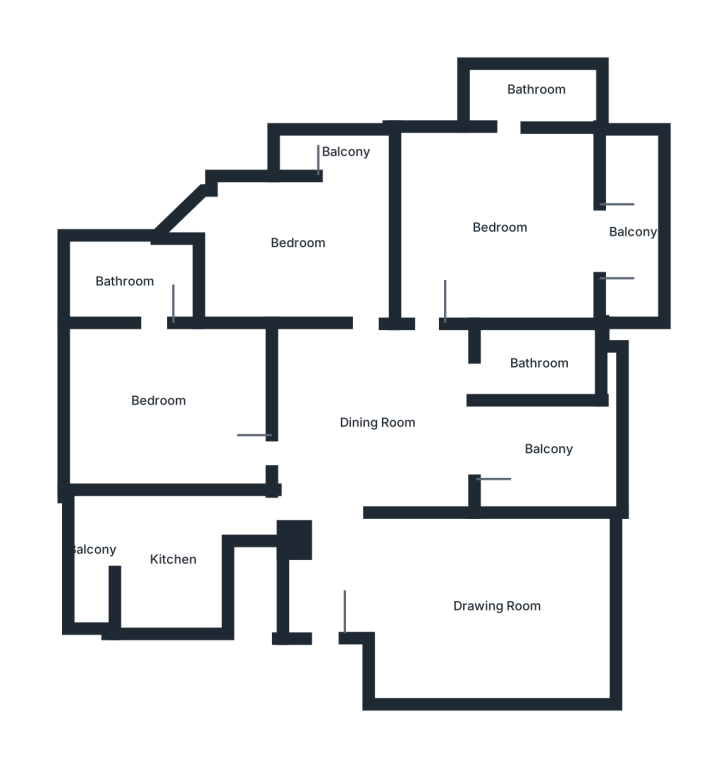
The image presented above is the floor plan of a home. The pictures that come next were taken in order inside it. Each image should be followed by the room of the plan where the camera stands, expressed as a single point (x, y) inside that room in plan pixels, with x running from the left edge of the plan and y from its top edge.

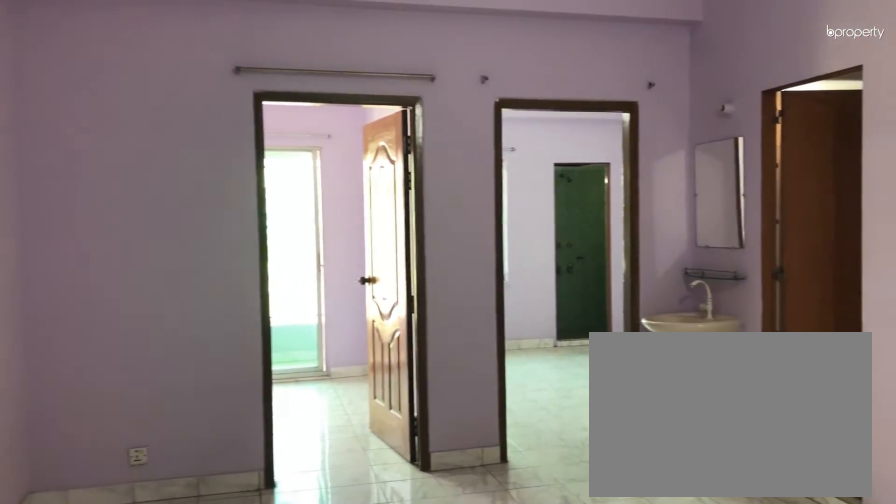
(379, 425)
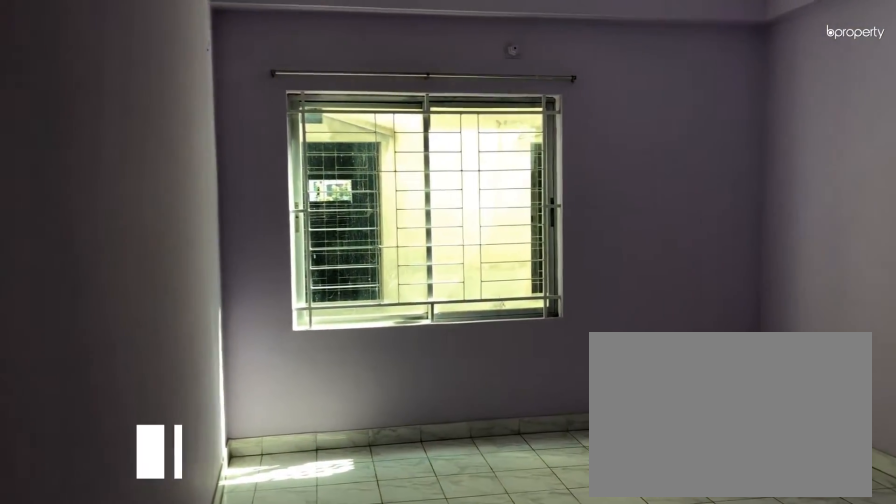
(495, 611)
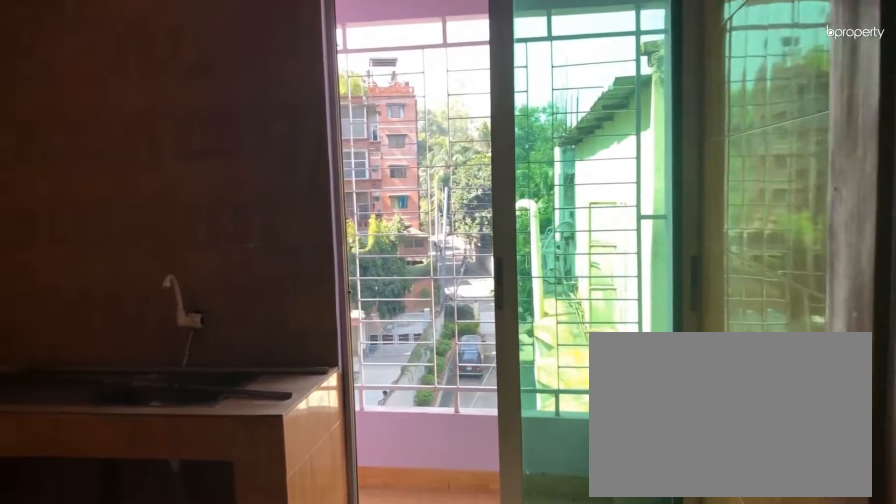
(169, 565)
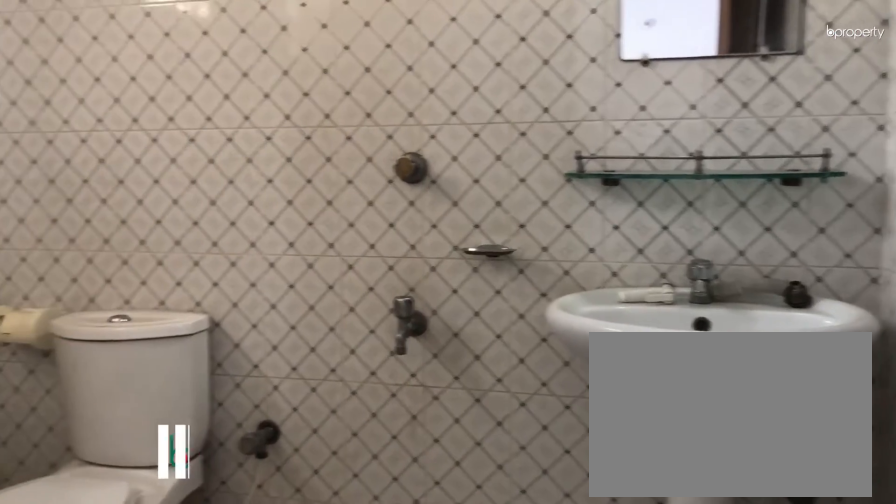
(123, 285)
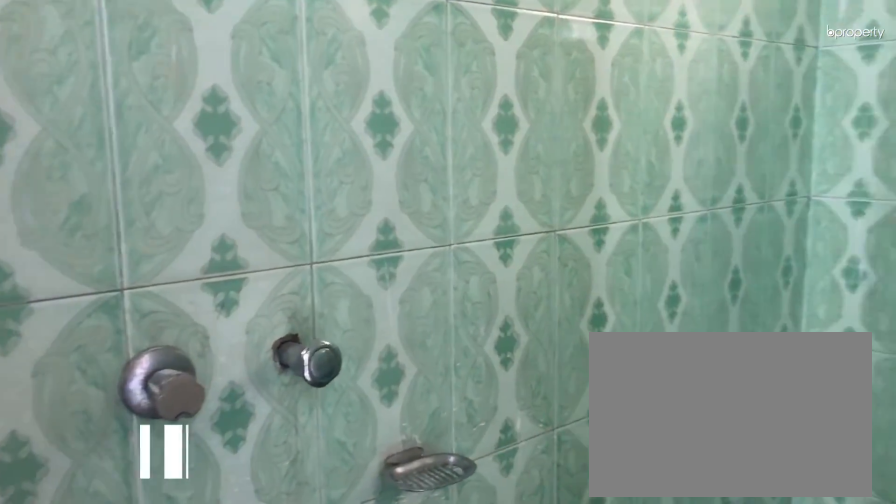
(535, 94)
